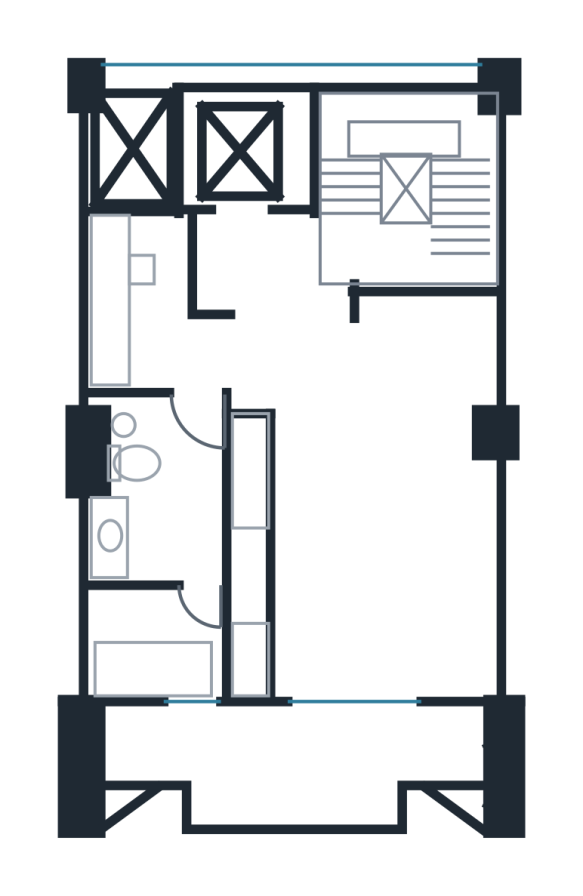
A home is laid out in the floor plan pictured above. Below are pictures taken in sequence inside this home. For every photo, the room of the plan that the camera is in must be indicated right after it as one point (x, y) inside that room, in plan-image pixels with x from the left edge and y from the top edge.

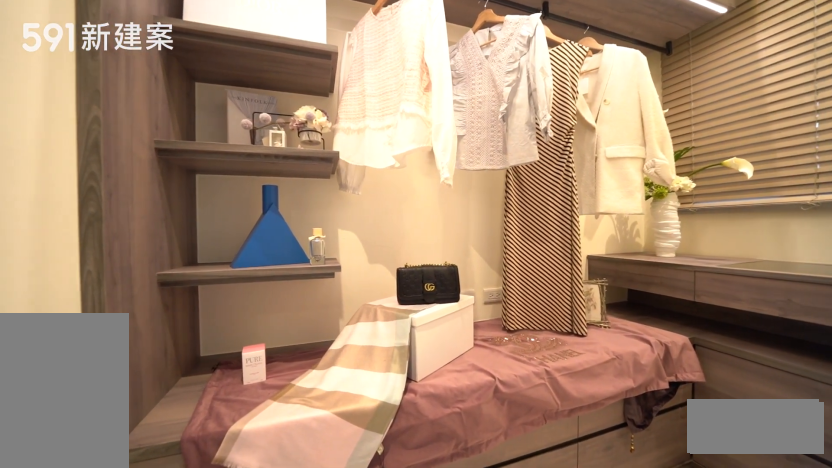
(142, 304)
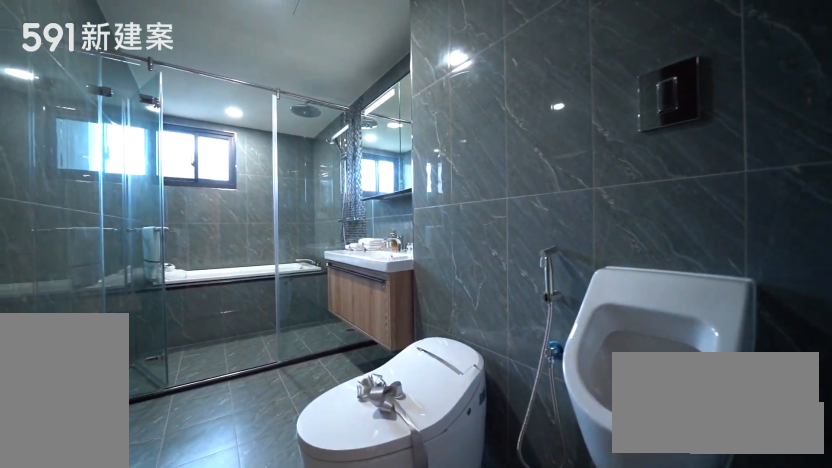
(153, 543)
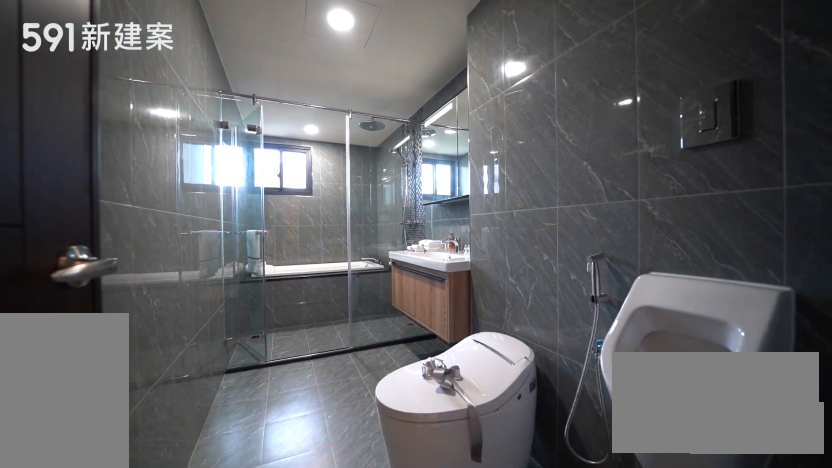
(153, 543)
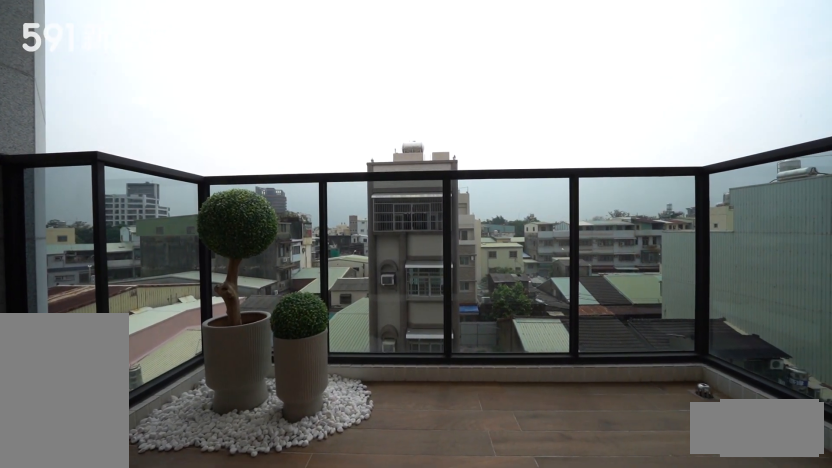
(292, 765)
